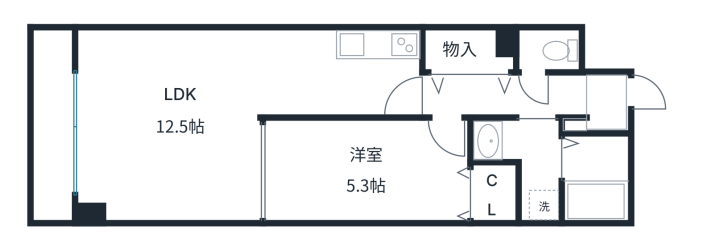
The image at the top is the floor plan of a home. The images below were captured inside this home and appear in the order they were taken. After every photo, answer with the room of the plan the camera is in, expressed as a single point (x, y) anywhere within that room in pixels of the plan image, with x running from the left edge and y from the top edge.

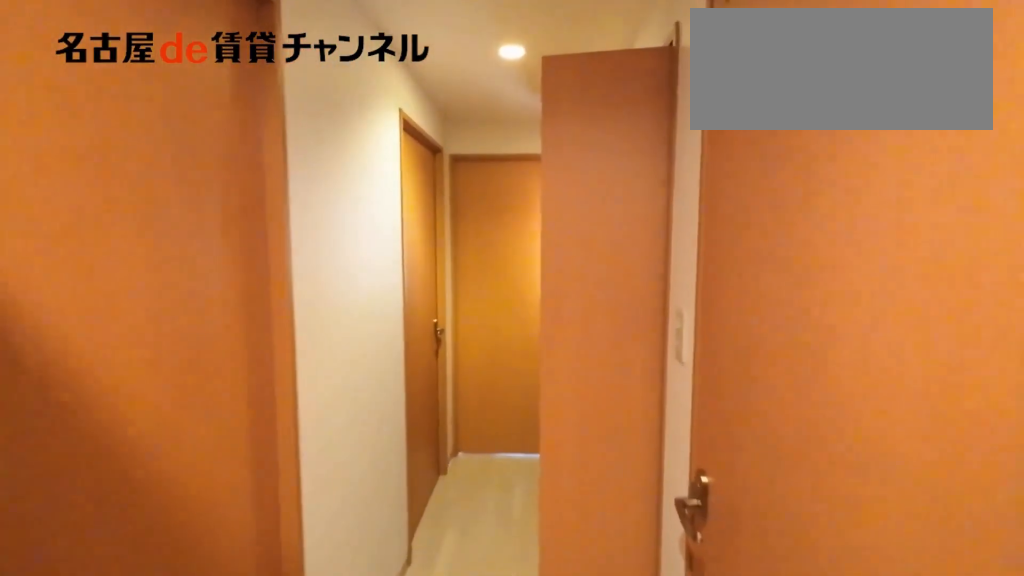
(507, 96)
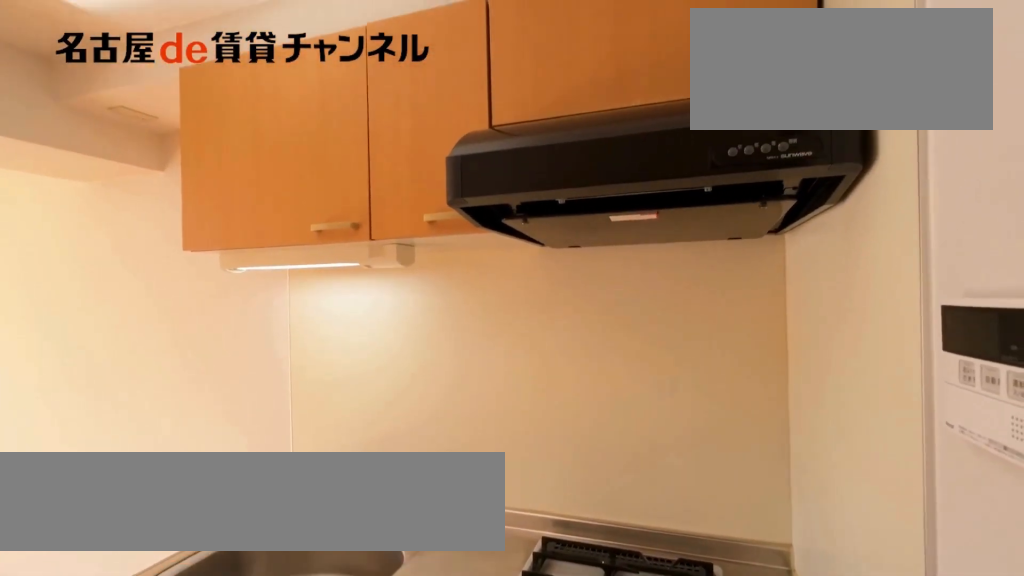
(378, 46)
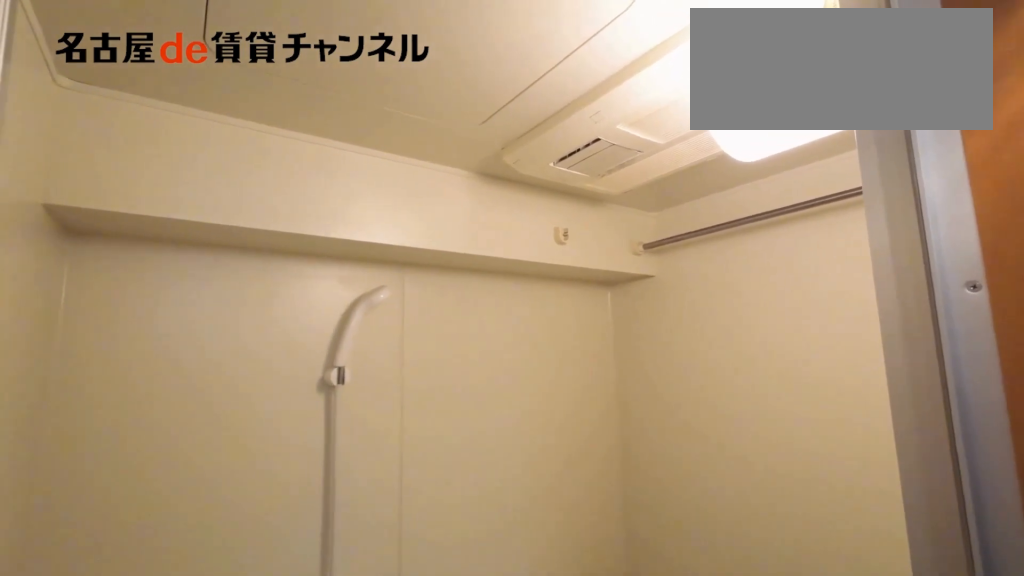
(595, 178)
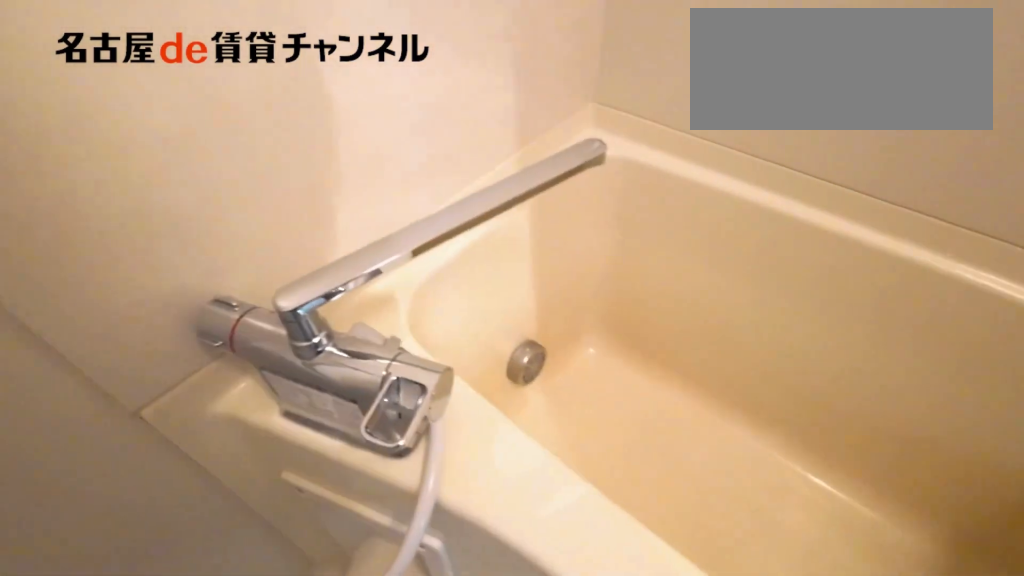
(595, 178)
